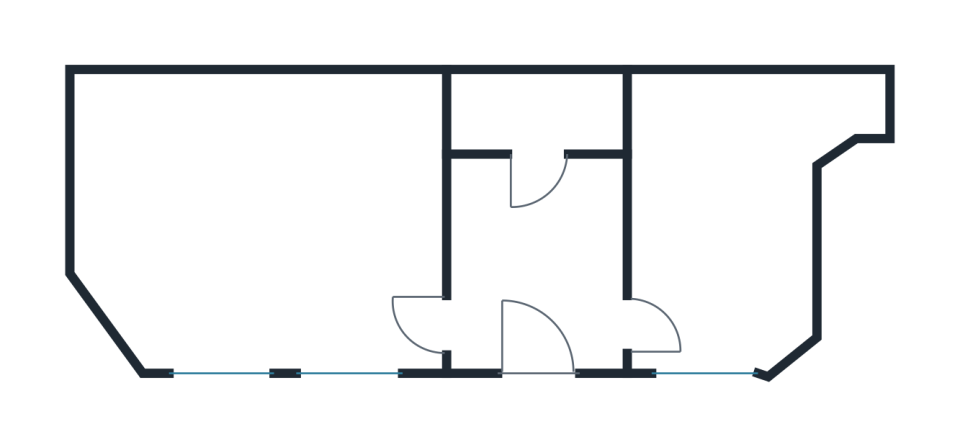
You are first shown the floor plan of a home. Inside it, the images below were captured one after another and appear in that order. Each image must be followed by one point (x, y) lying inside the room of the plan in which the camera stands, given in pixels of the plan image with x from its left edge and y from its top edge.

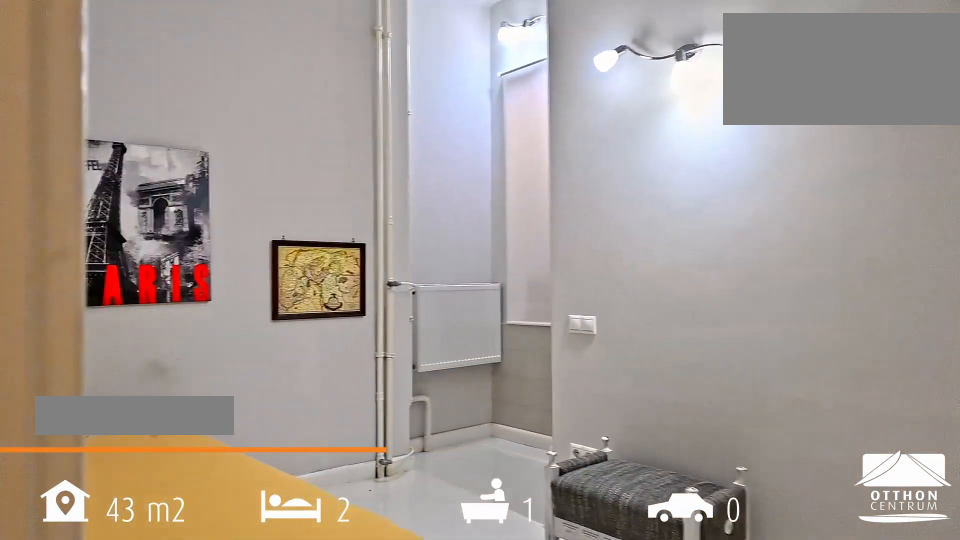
(726, 236)
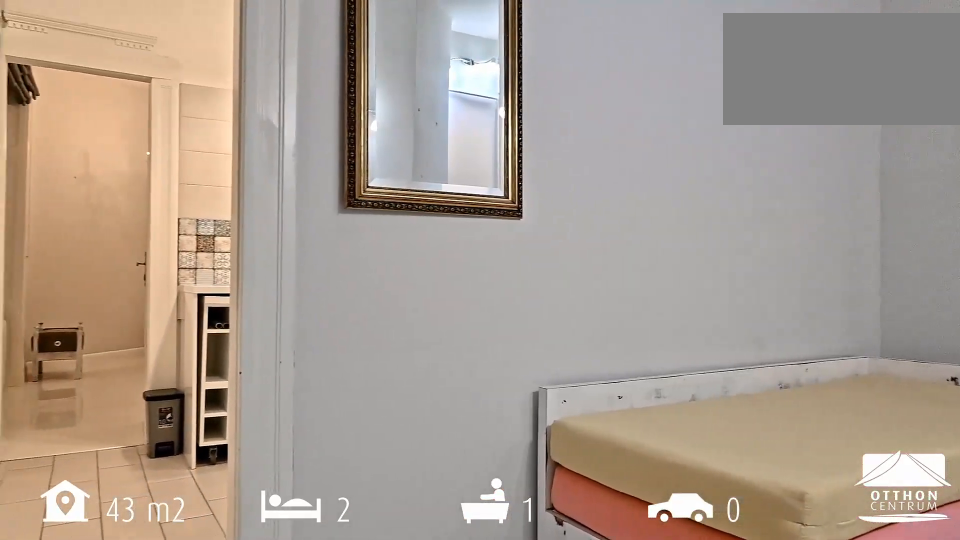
(726, 236)
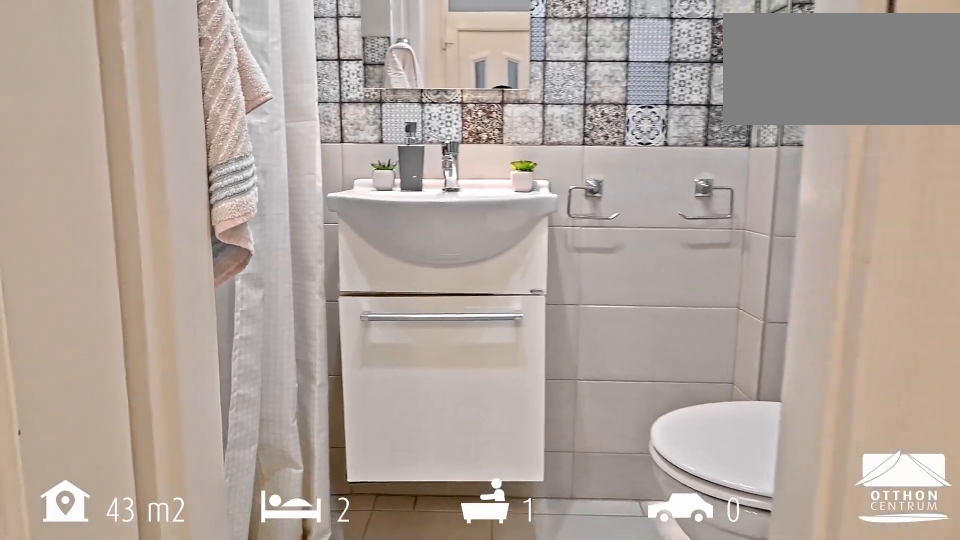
(532, 113)
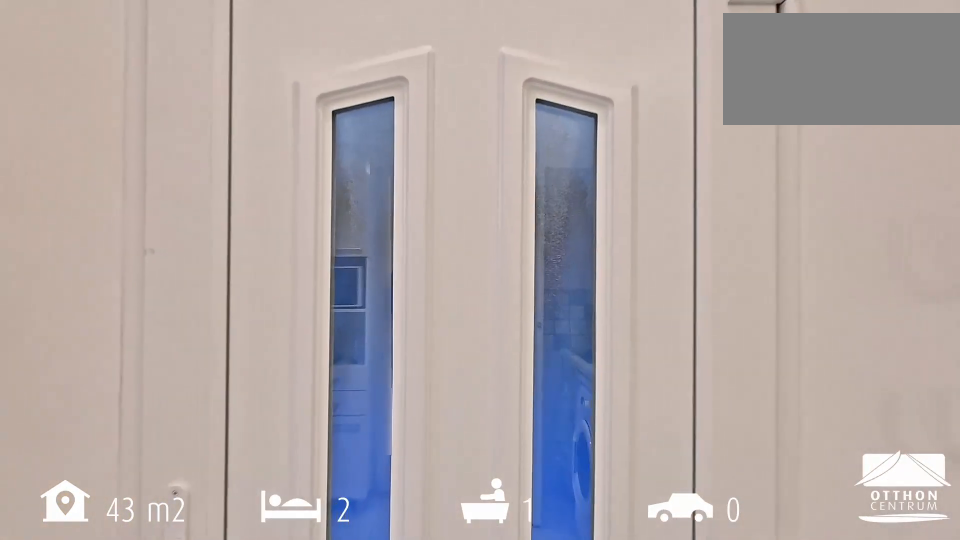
(533, 265)
